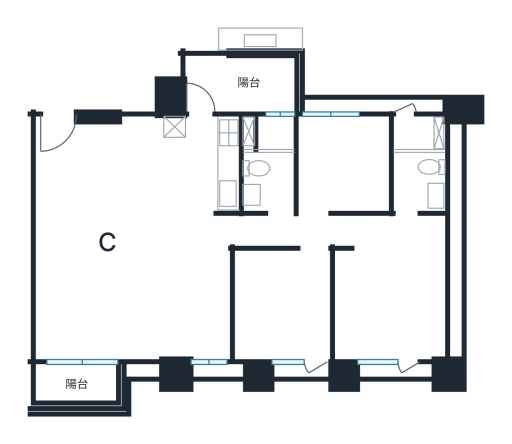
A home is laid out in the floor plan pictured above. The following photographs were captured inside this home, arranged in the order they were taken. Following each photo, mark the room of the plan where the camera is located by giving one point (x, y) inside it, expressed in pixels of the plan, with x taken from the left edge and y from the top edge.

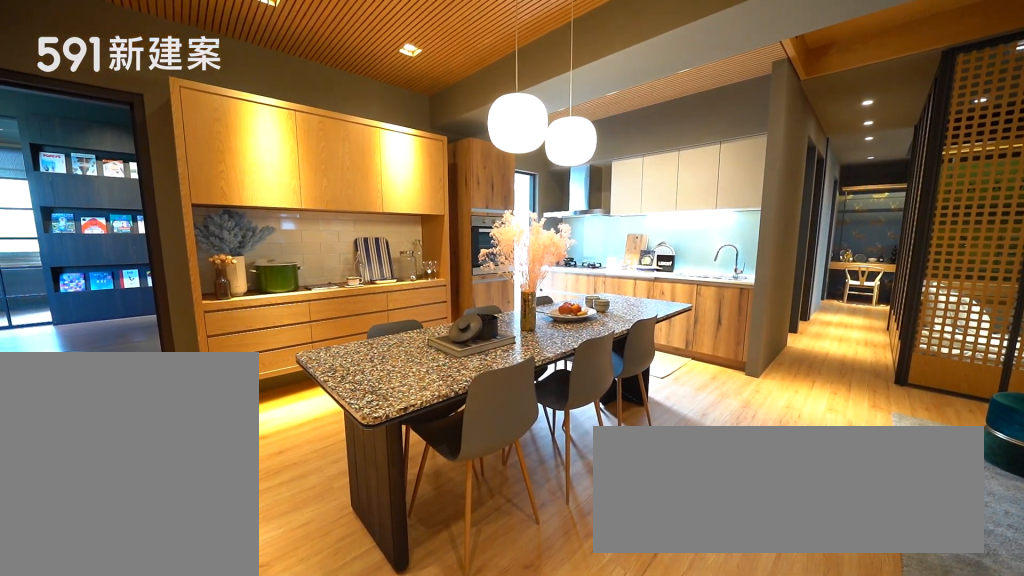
(133, 177)
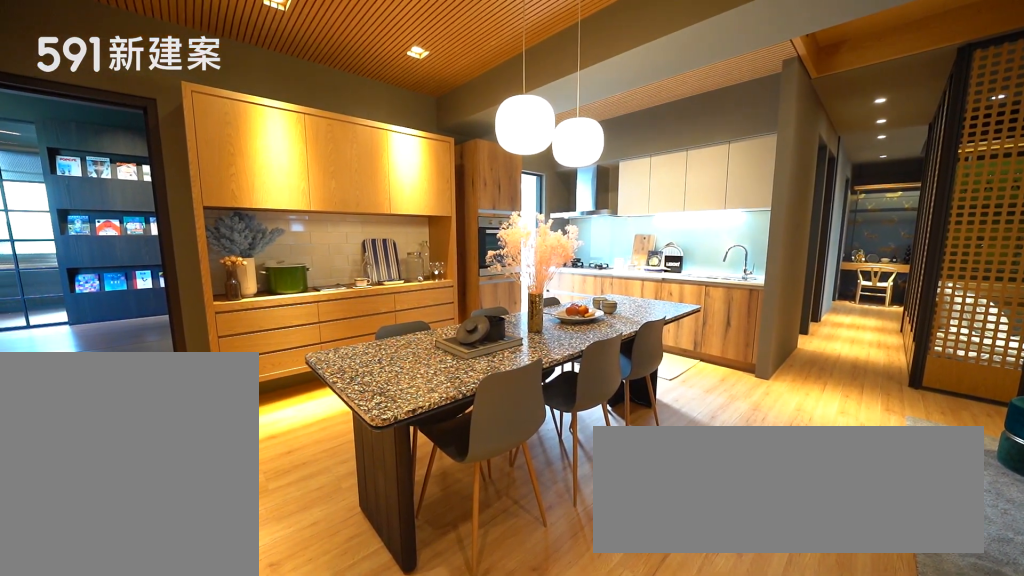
(133, 177)
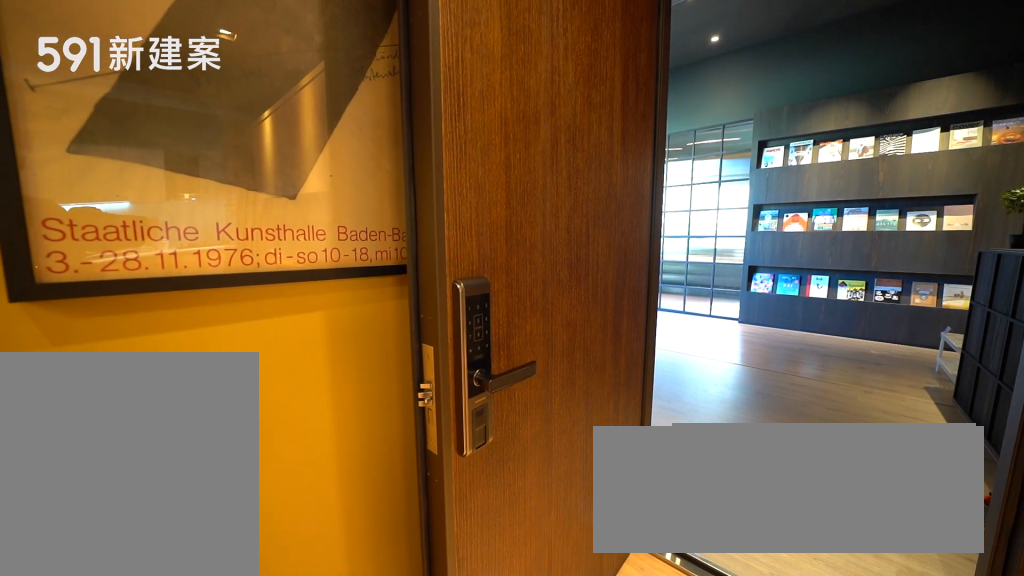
(61, 138)
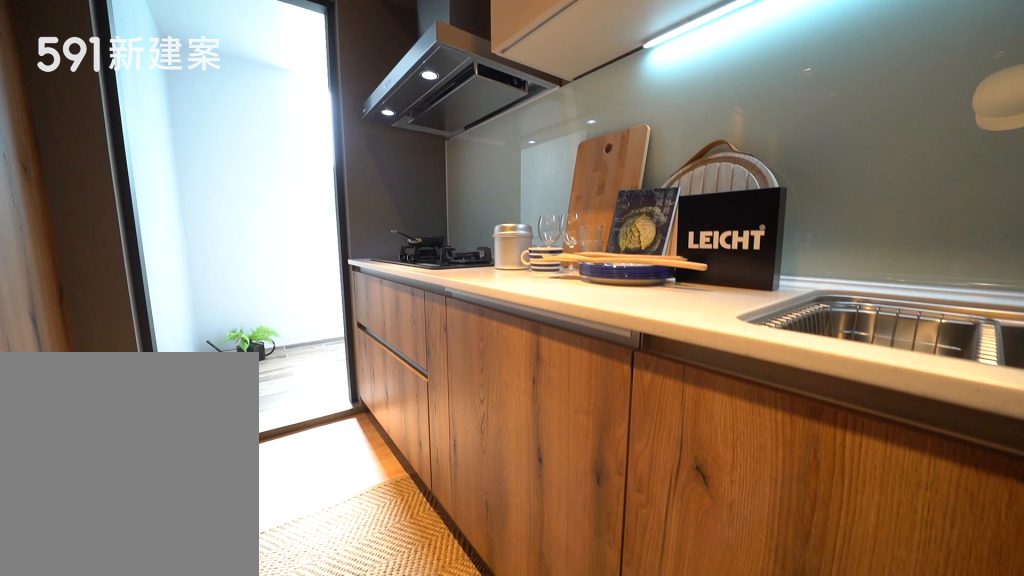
(203, 162)
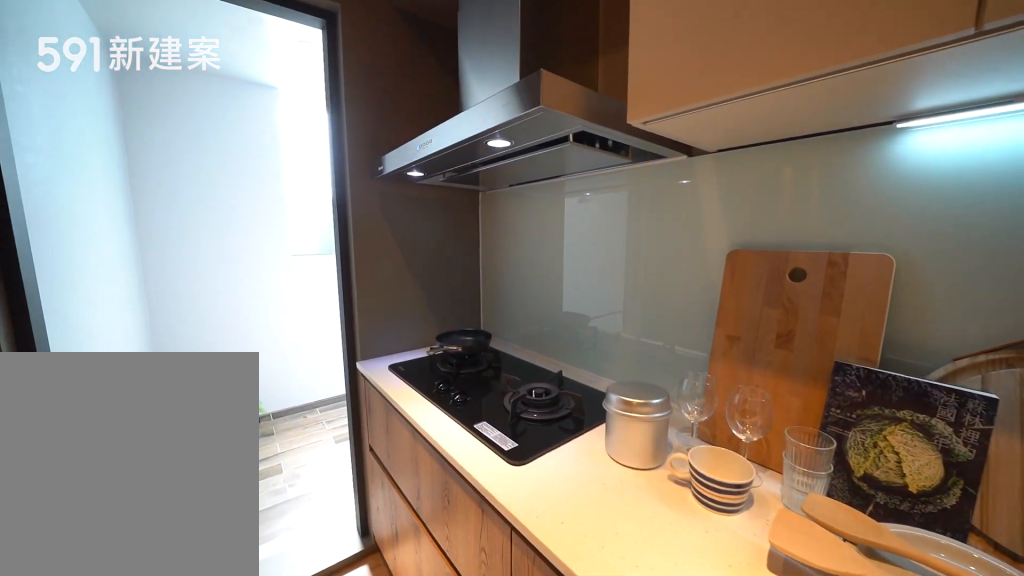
(203, 162)
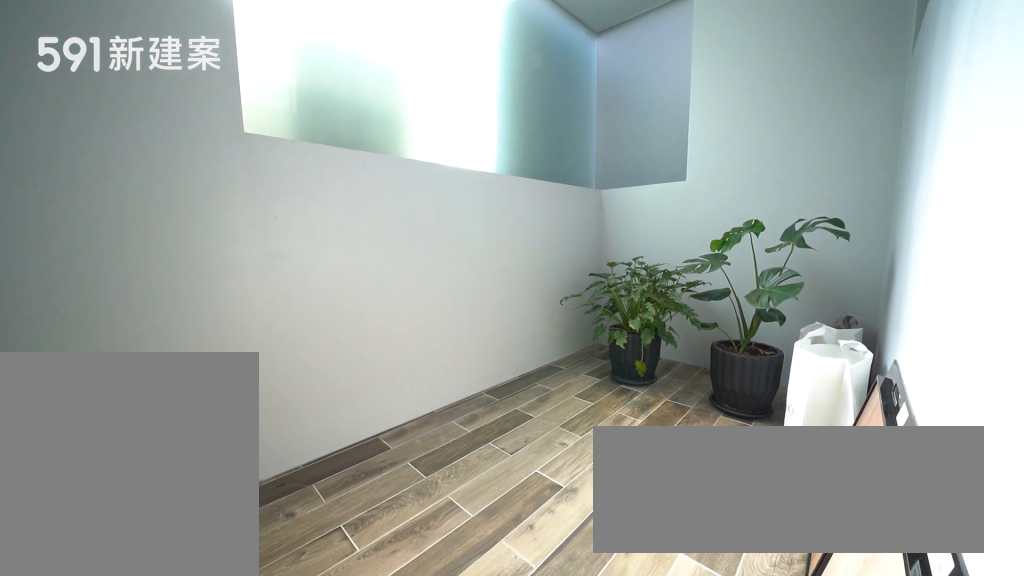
(240, 85)
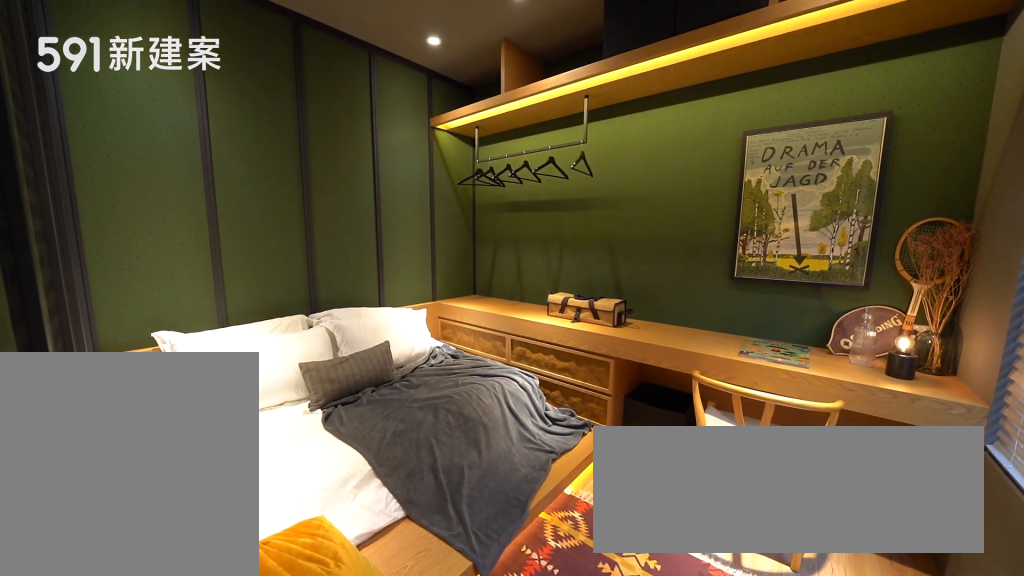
(283, 303)
